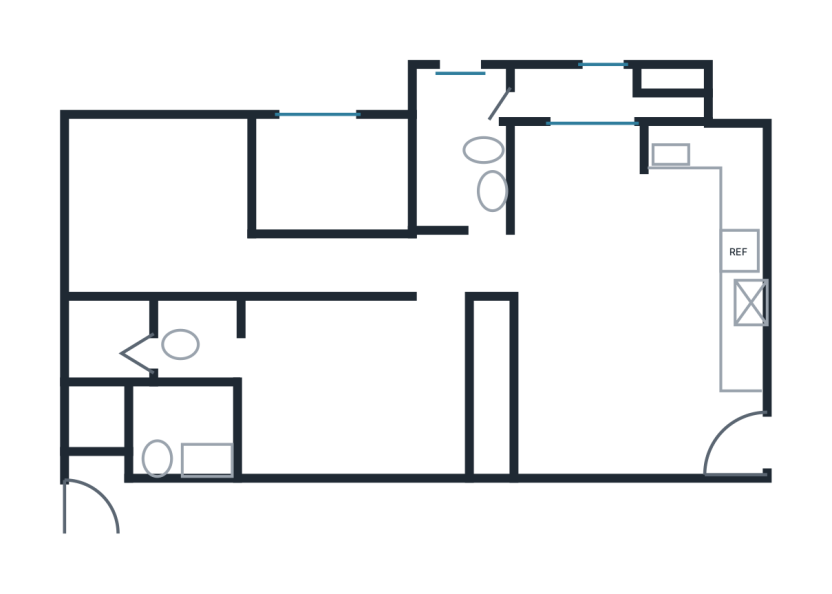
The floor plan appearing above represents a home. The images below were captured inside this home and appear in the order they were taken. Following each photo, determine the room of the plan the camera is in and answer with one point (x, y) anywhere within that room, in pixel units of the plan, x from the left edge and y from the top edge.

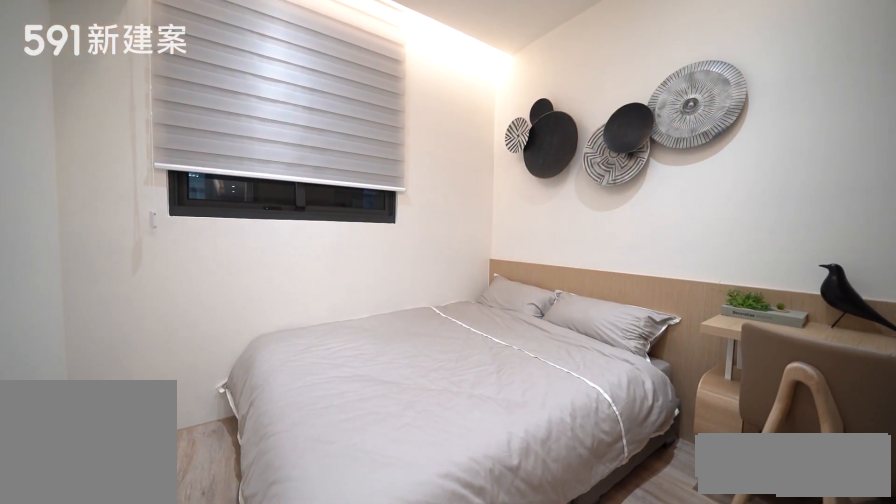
(156, 200)
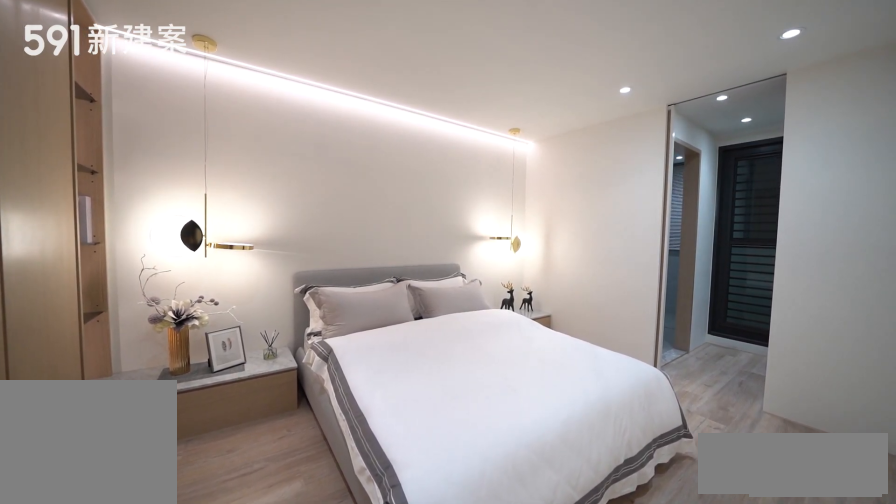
(348, 383)
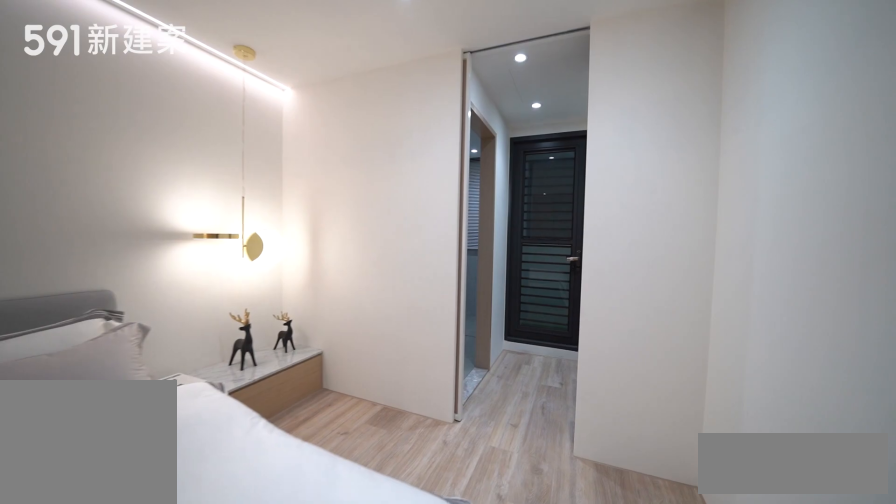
(348, 383)
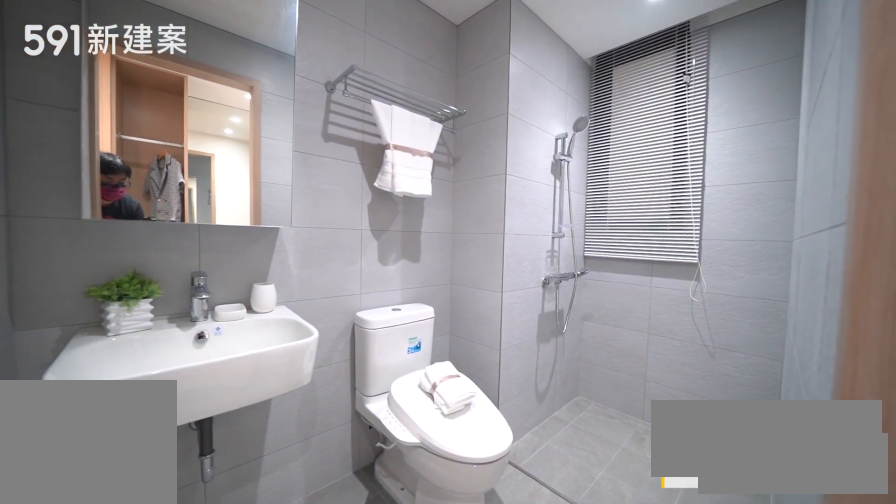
(153, 428)
